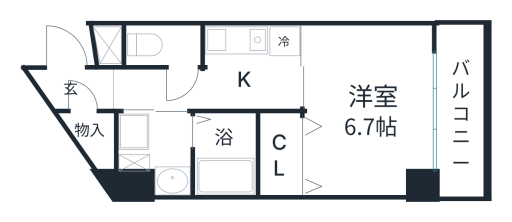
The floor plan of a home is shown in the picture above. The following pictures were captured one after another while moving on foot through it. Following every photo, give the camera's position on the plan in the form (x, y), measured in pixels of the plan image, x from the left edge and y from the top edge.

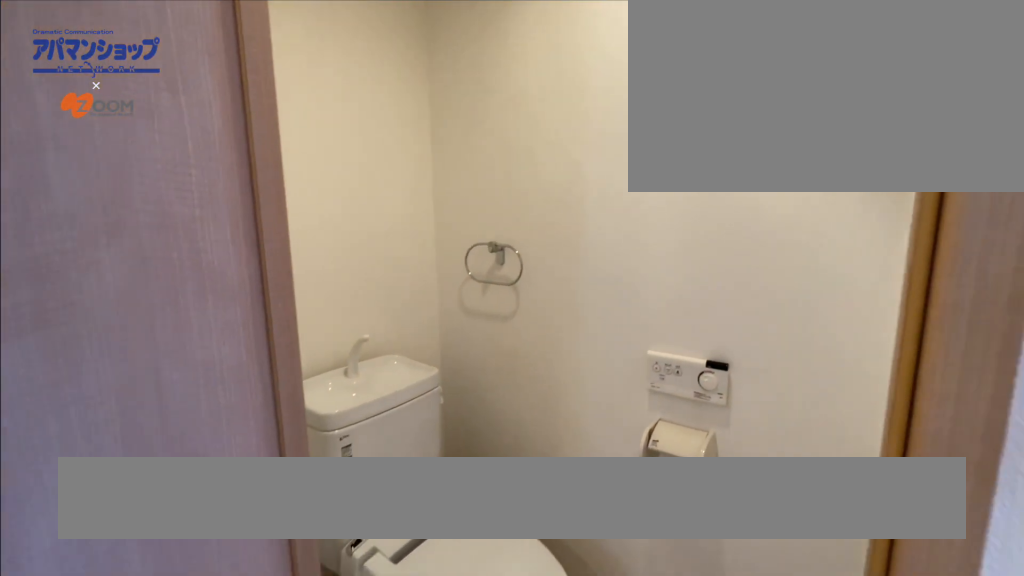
(202, 77)
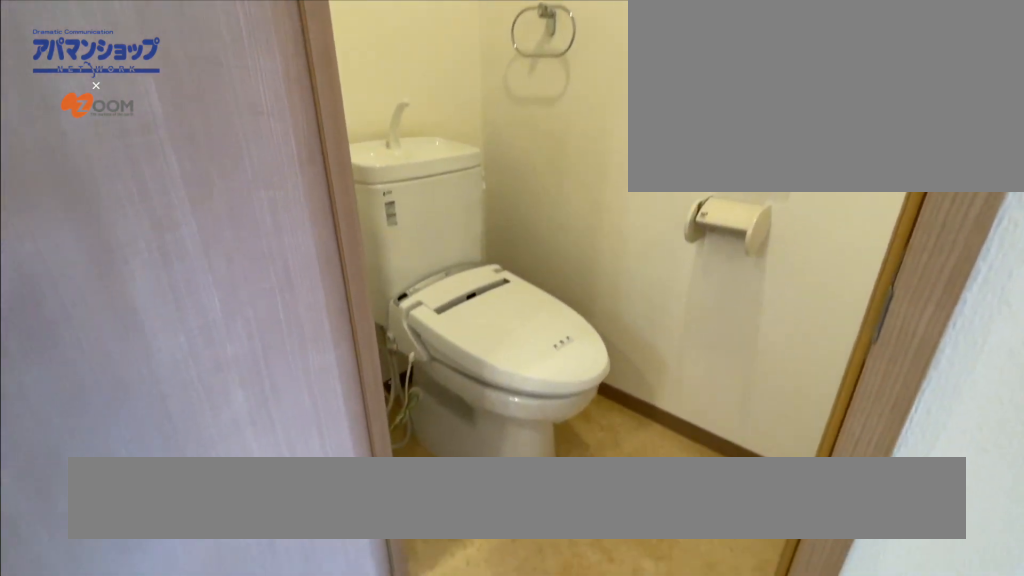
(202, 77)
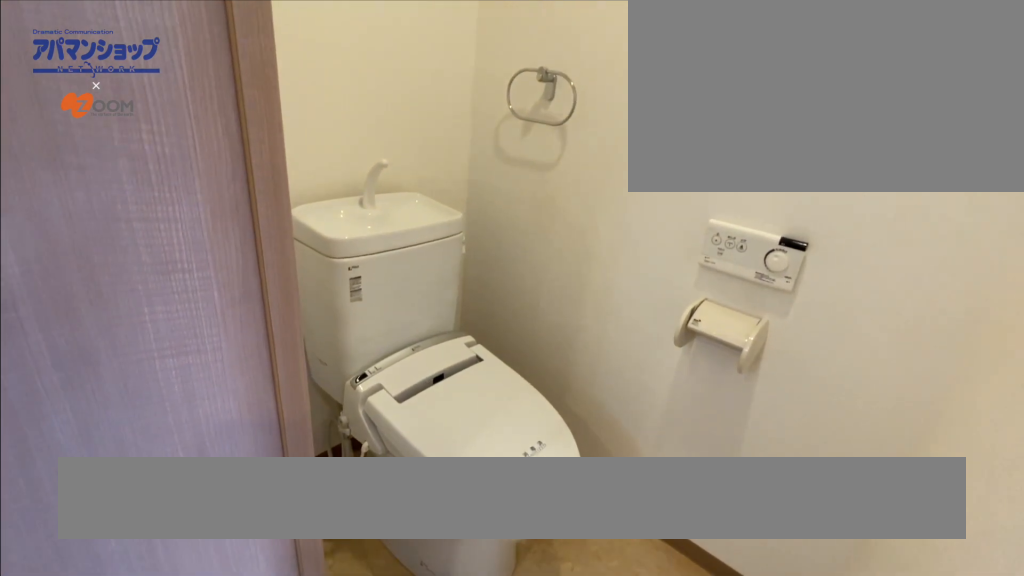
(202, 77)
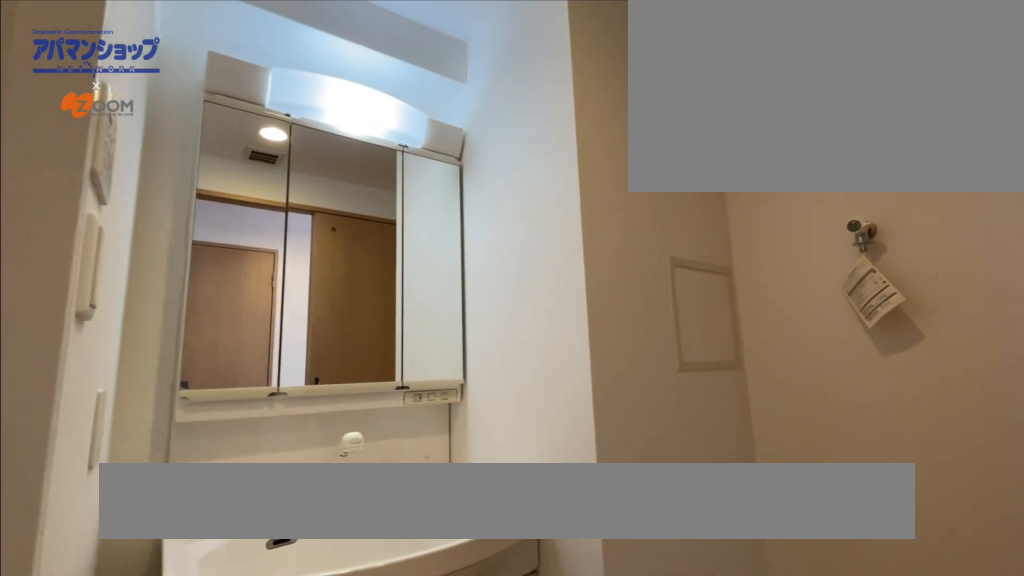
(171, 89)
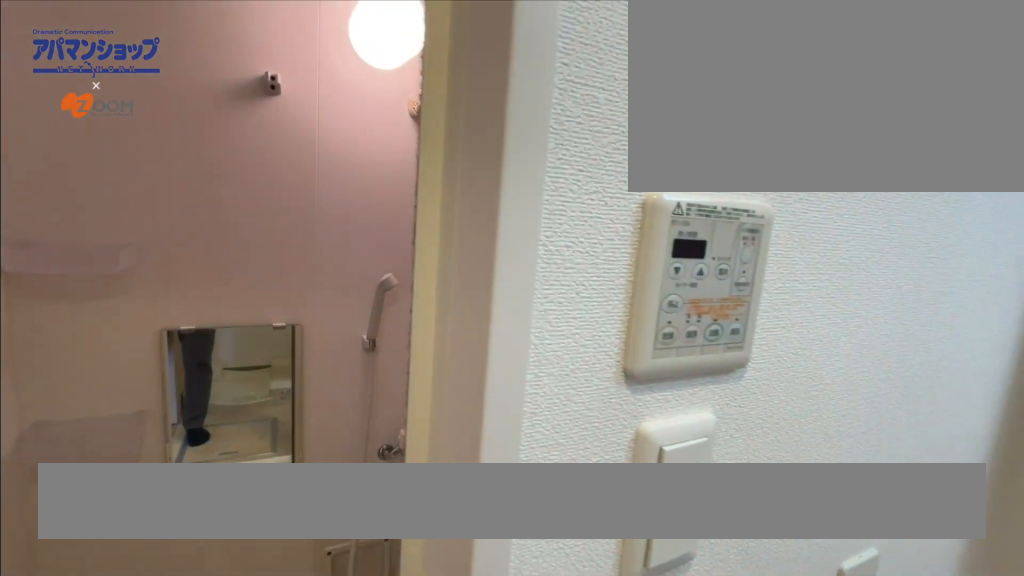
(176, 108)
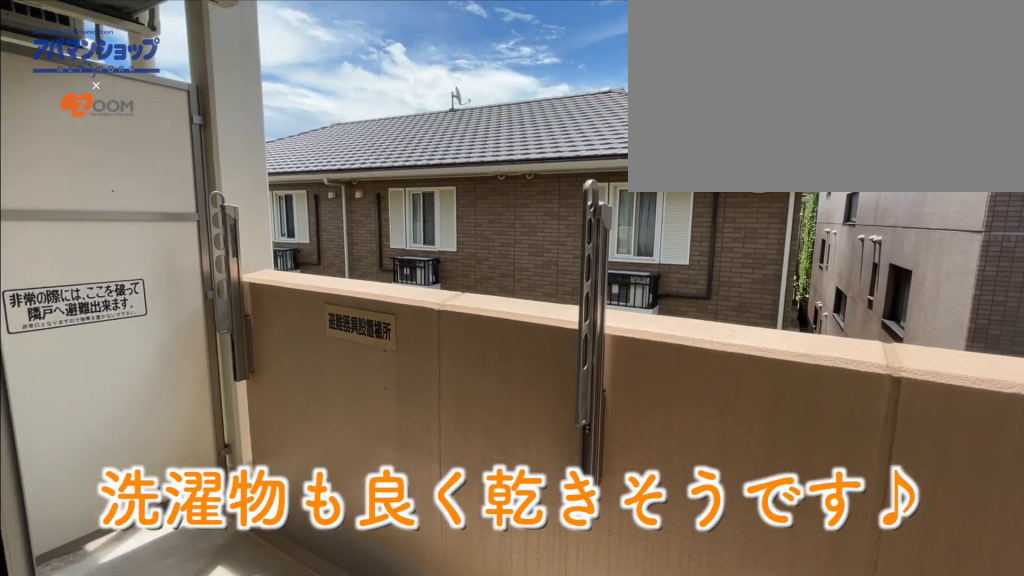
(421, 121)
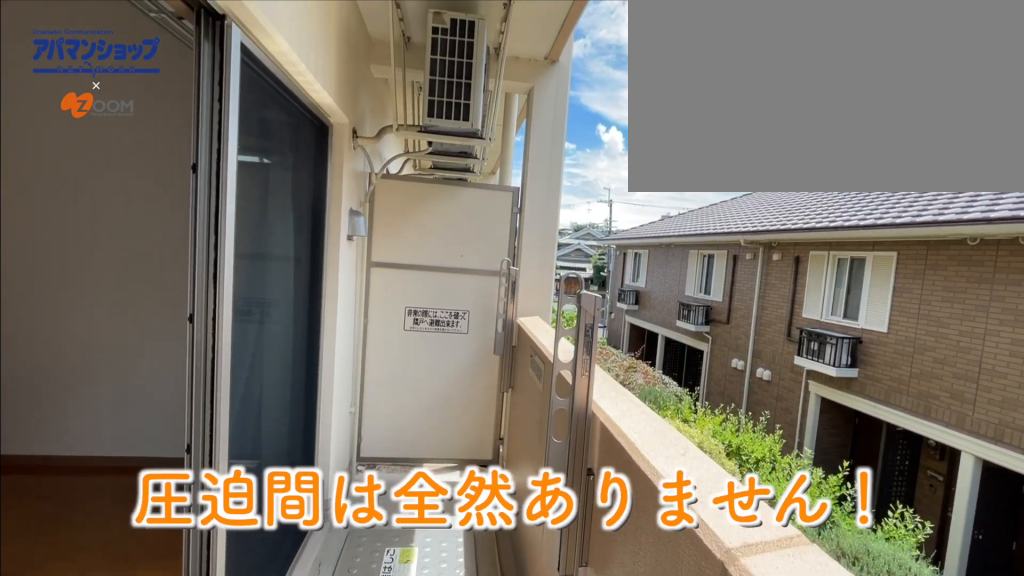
(466, 178)
